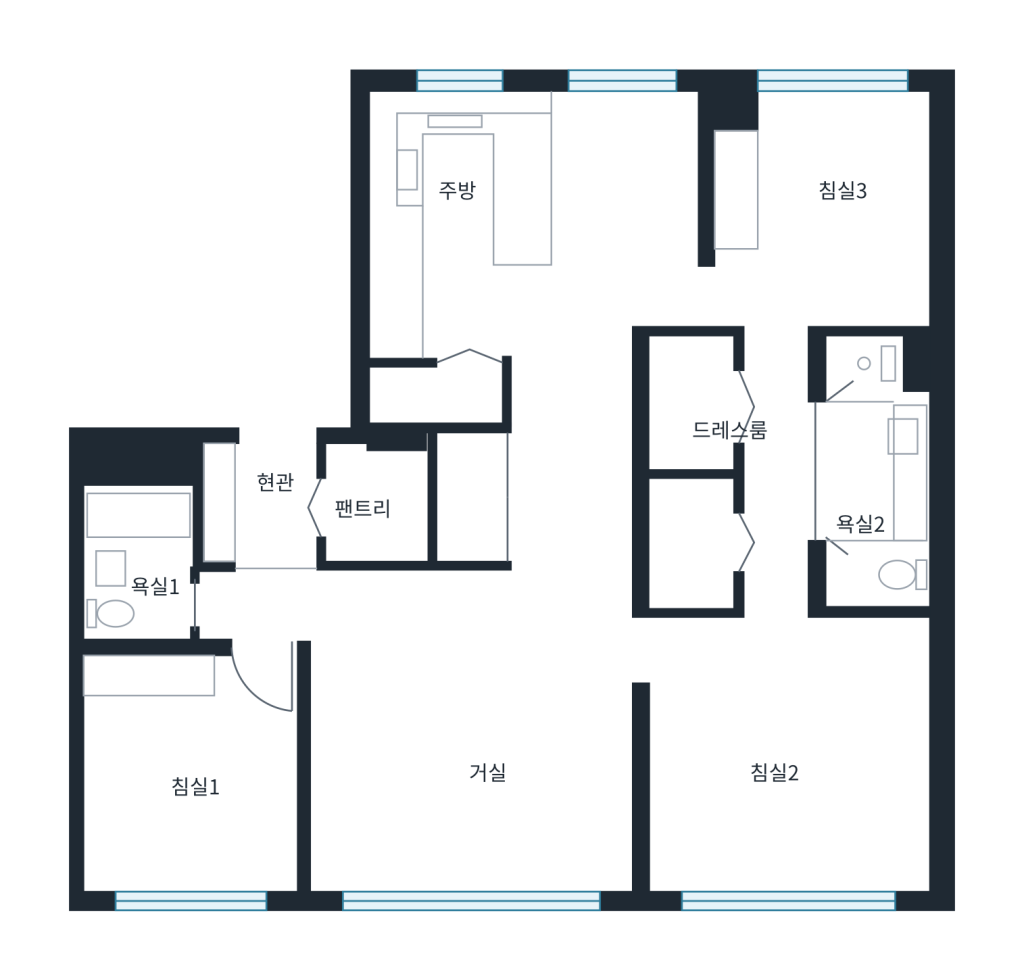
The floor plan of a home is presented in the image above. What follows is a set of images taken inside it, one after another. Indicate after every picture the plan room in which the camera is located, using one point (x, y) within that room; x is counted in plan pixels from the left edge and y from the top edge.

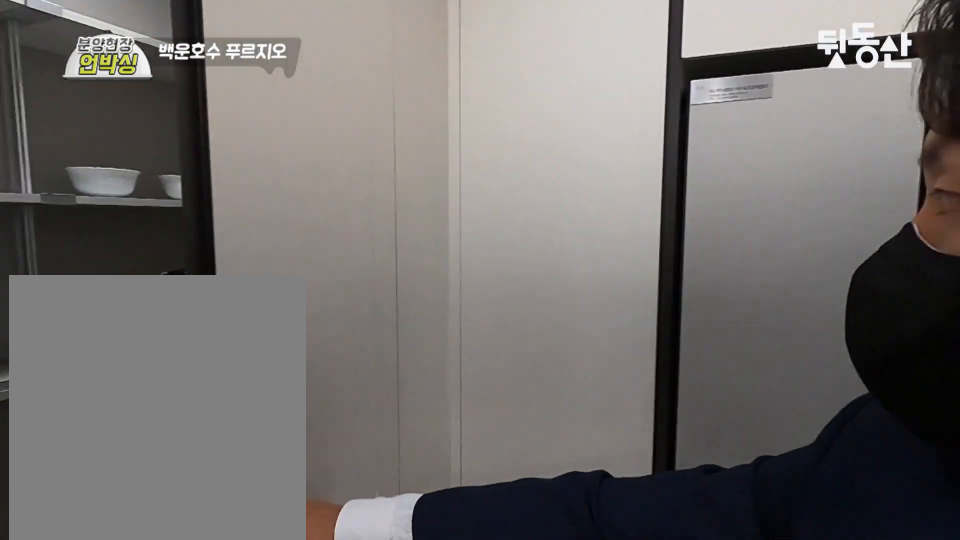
(472, 370)
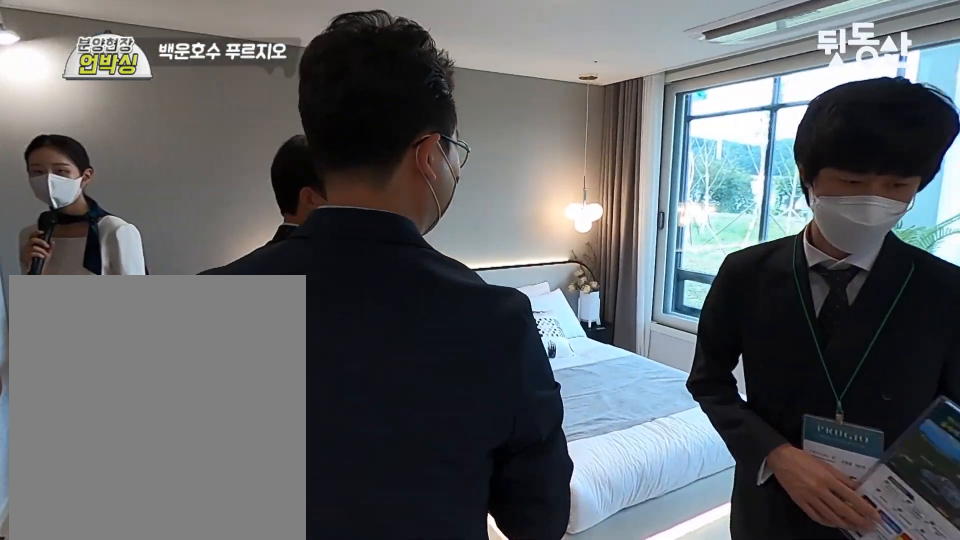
(787, 794)
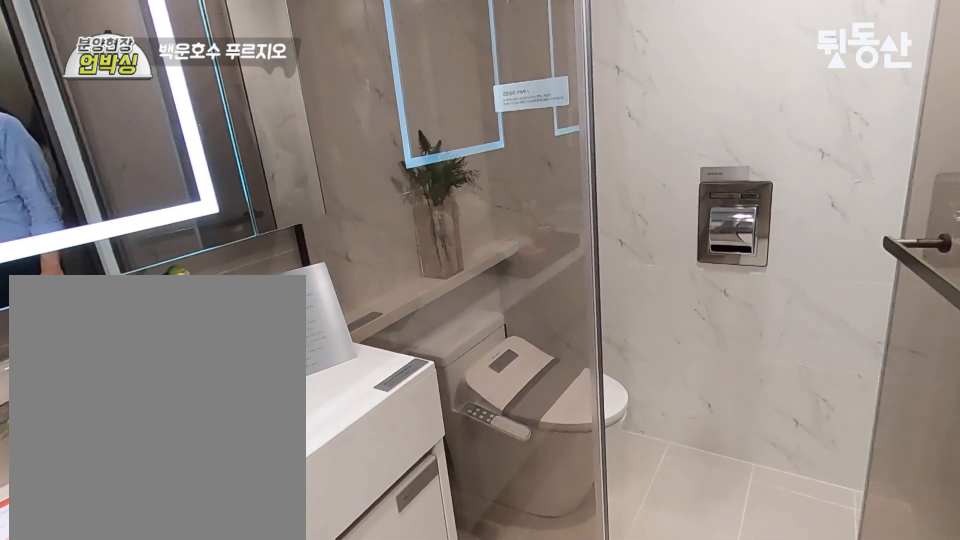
(768, 494)
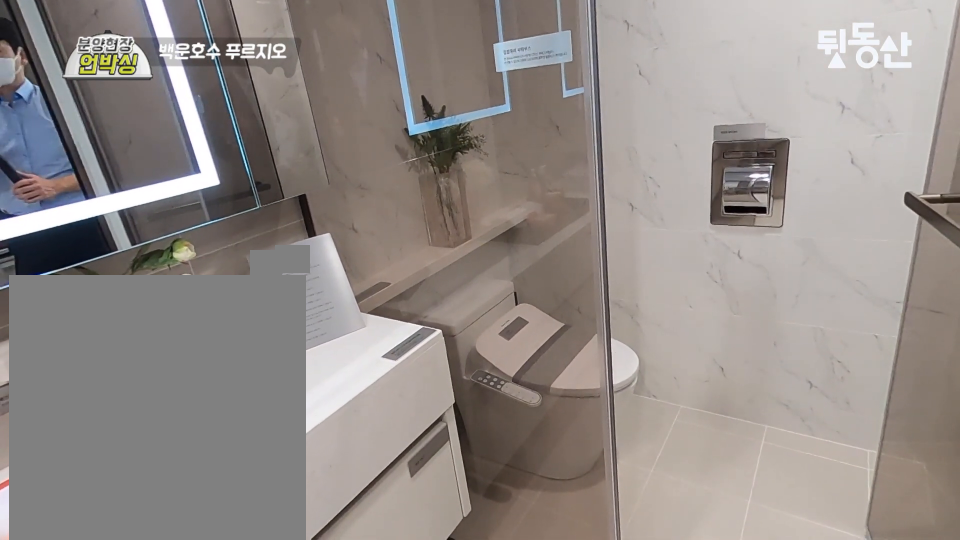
(768, 494)
